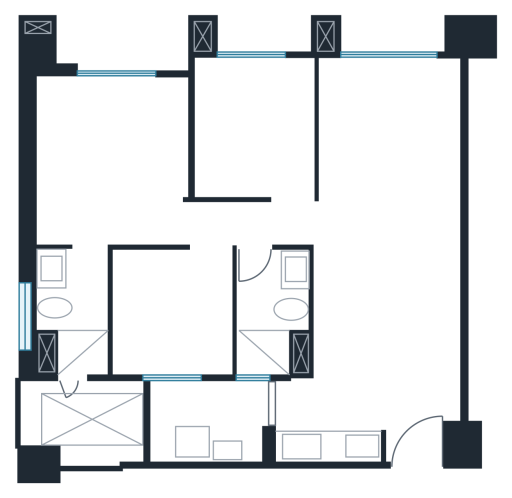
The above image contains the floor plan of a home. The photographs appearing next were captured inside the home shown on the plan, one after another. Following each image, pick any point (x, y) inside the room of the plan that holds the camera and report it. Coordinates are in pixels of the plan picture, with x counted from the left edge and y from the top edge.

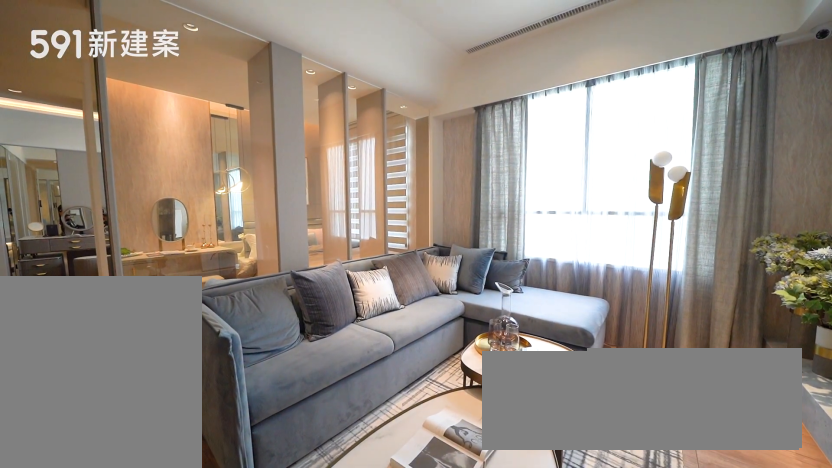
(387, 125)
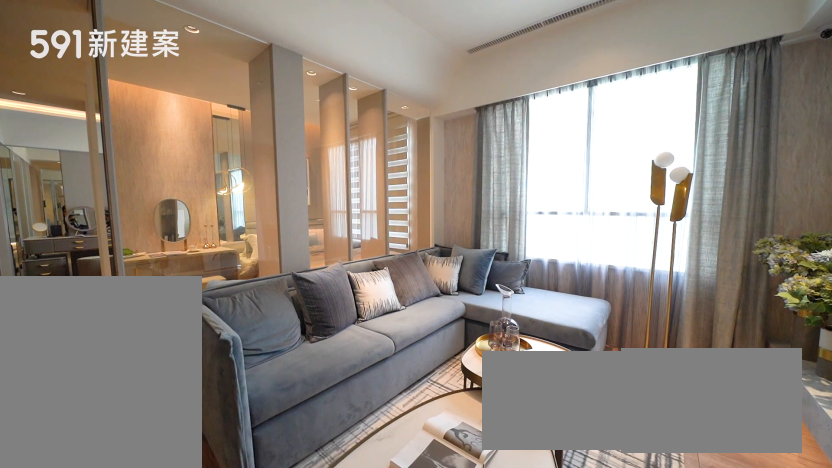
(387, 125)
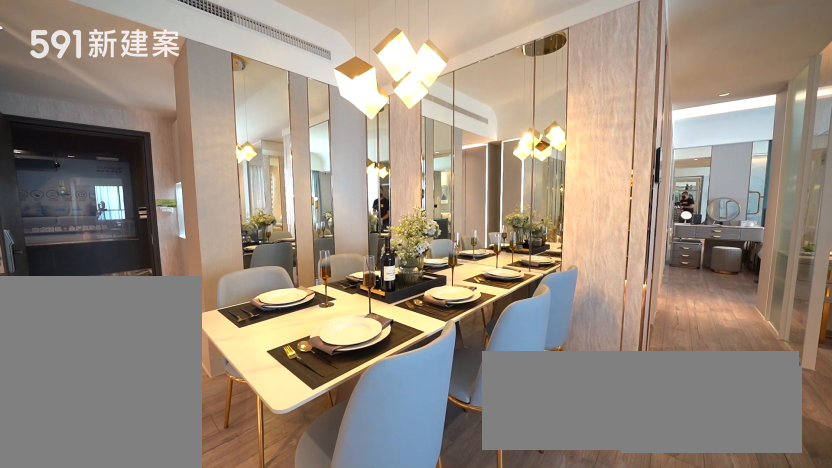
(359, 295)
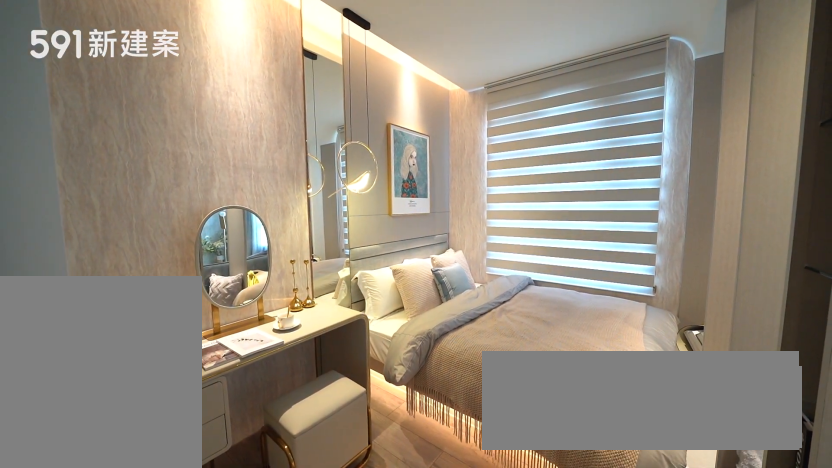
(253, 124)
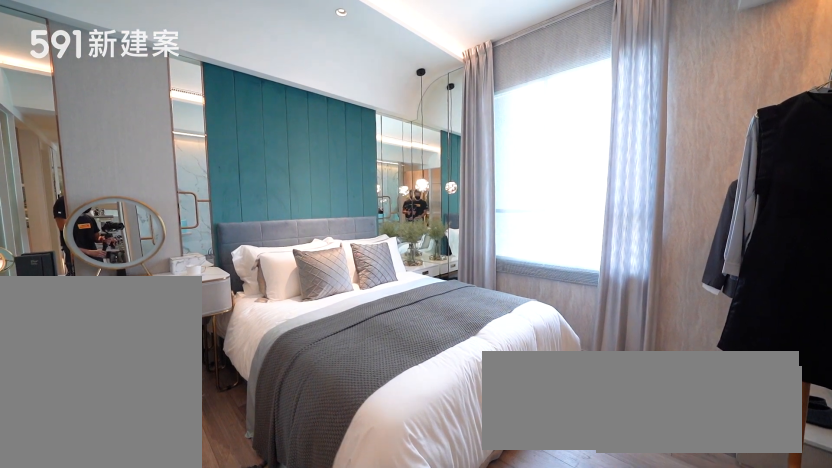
(109, 157)
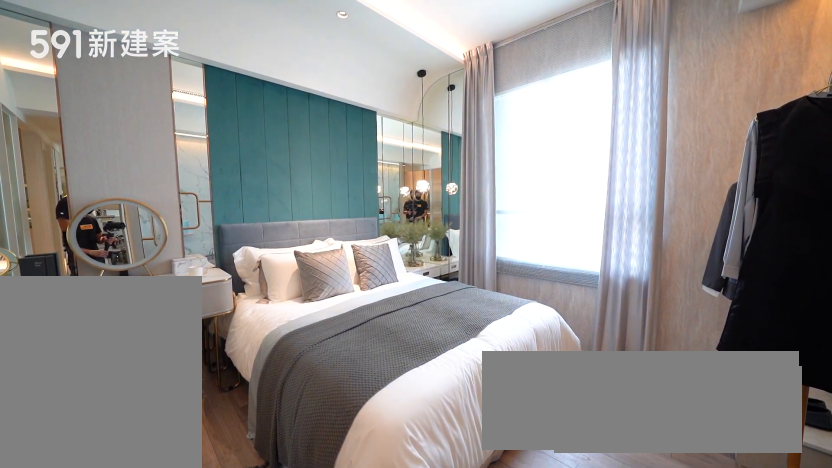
(109, 157)
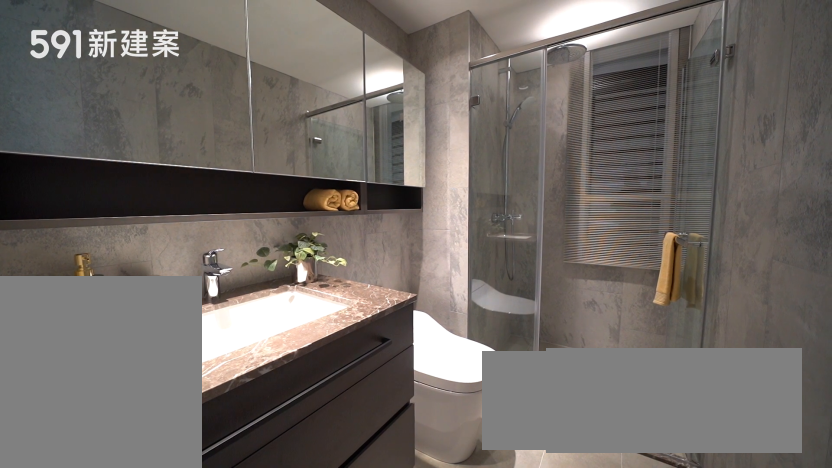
(271, 317)
